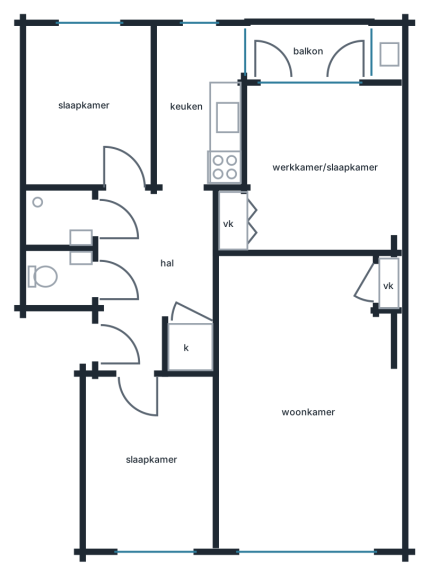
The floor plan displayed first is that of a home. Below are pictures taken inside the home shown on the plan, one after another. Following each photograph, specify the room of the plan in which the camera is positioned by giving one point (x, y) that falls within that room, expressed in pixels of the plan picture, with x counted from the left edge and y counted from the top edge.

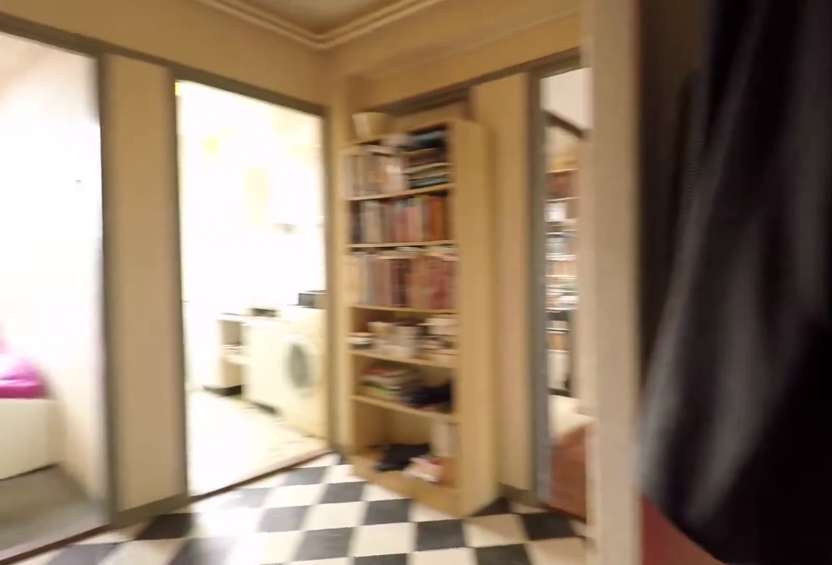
(150, 270)
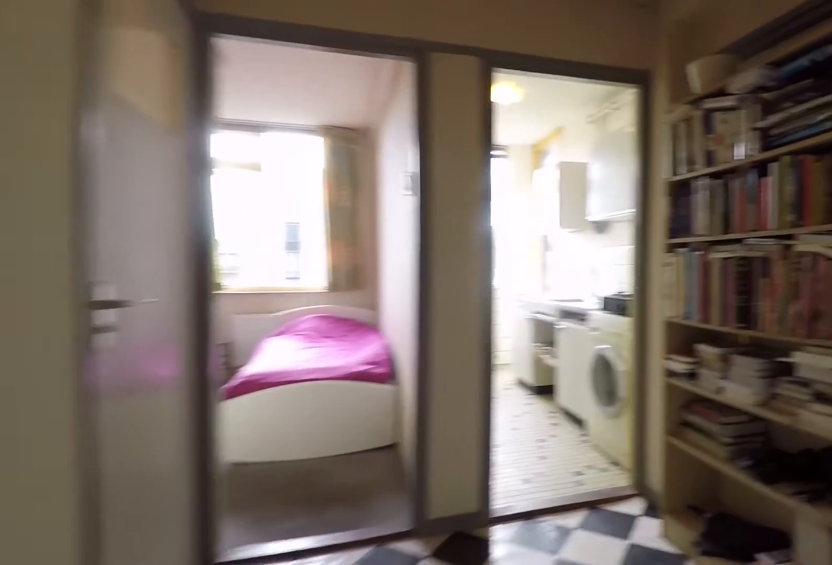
(150, 270)
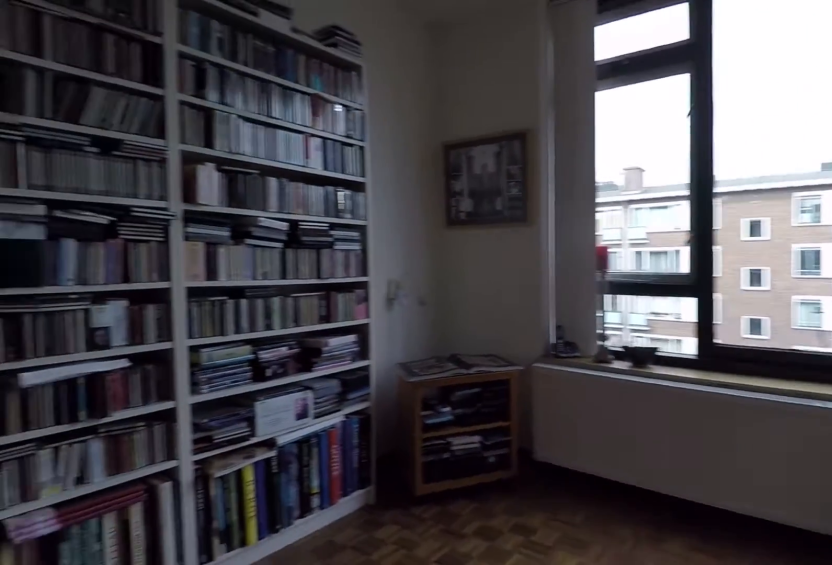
(306, 406)
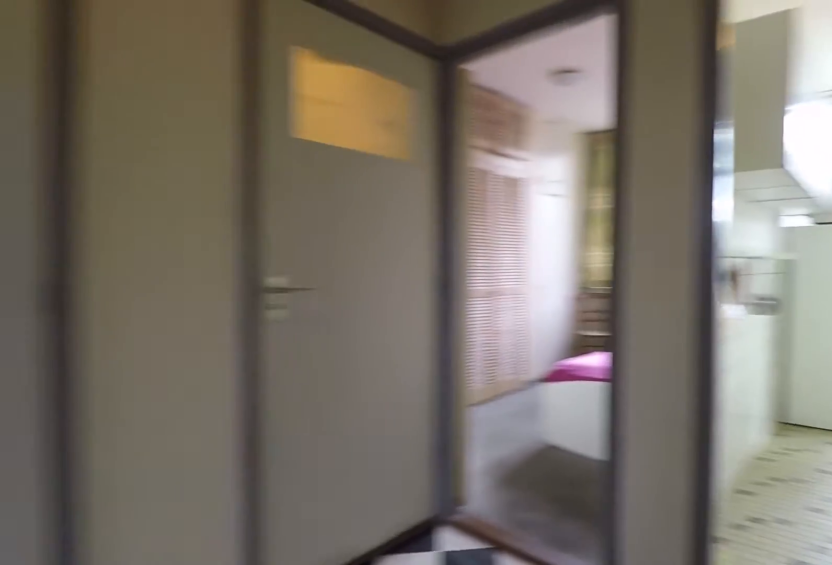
(151, 270)
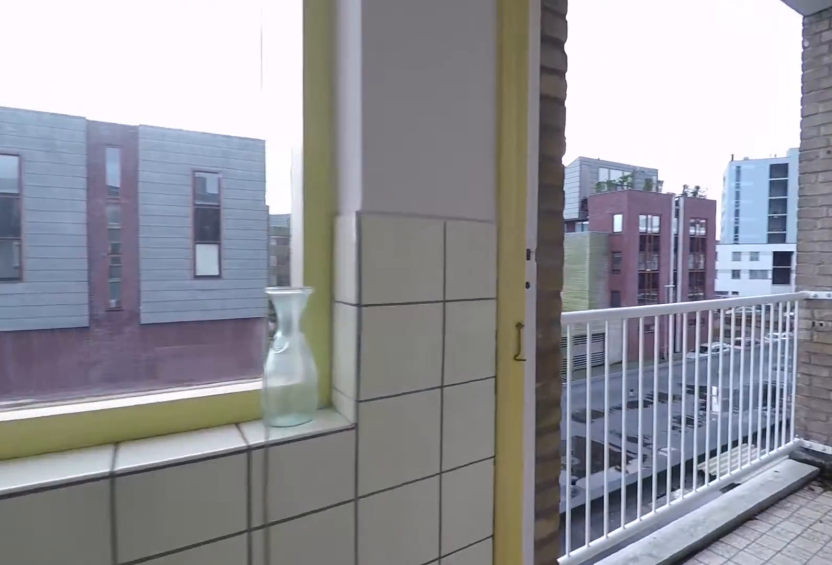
(204, 120)
